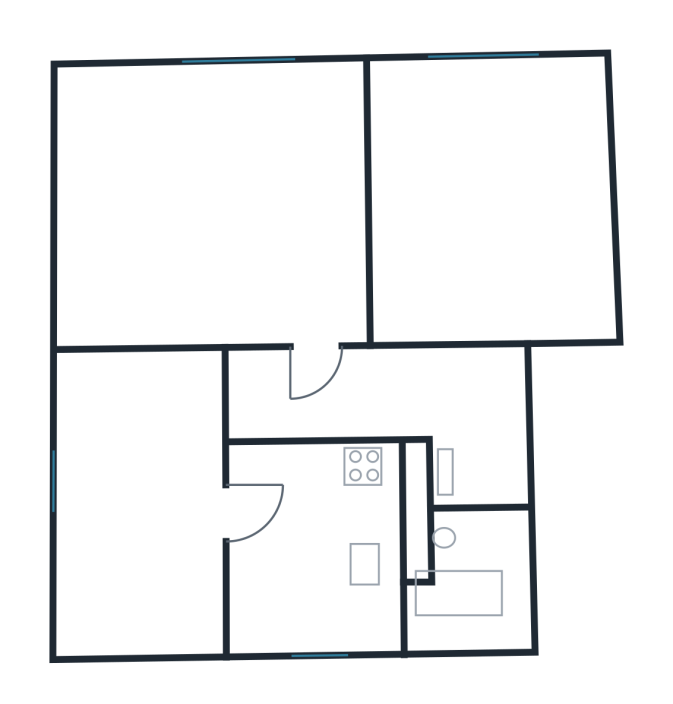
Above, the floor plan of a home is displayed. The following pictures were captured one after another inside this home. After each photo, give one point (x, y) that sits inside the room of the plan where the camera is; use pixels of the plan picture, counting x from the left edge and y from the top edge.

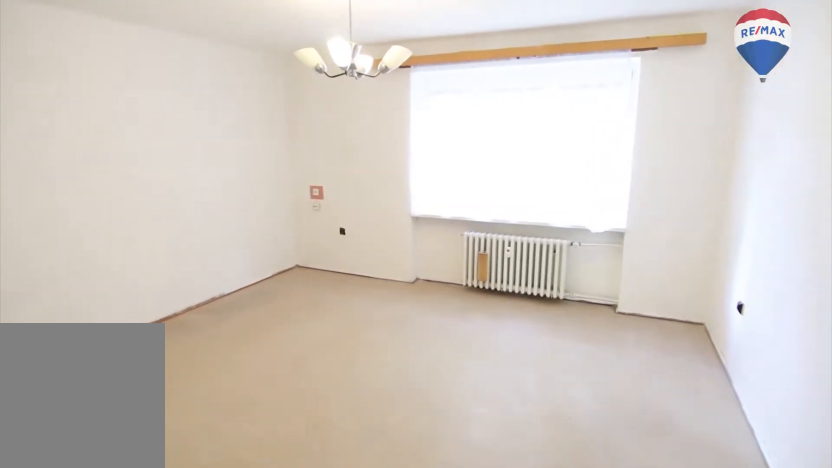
(231, 233)
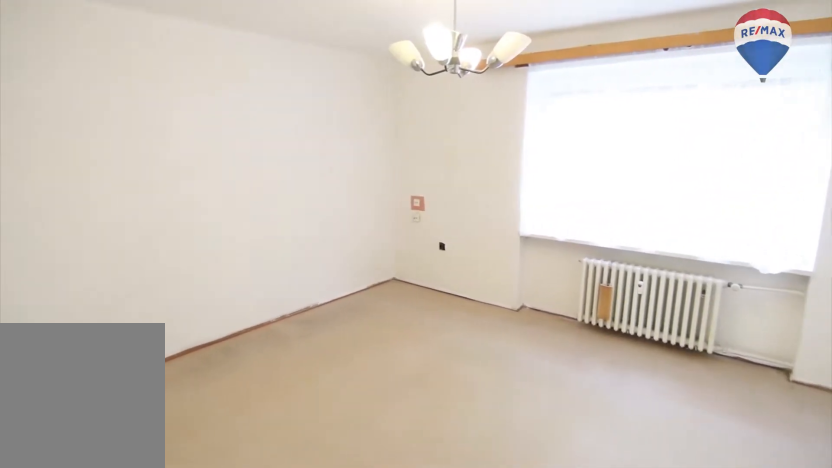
(232, 233)
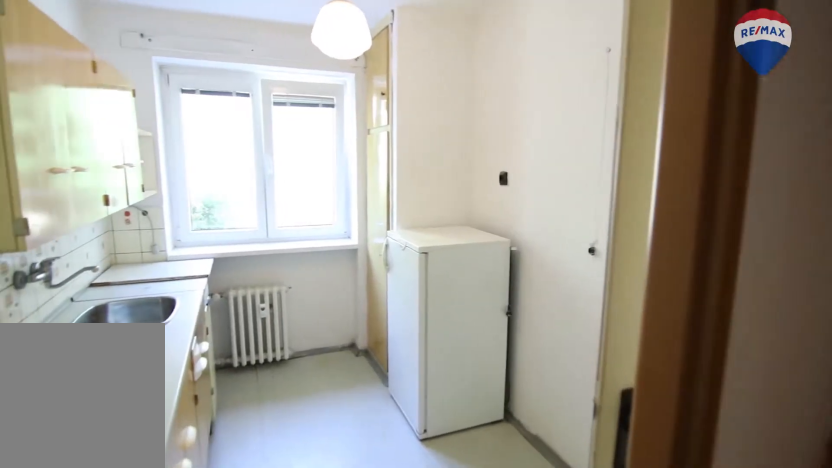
(293, 564)
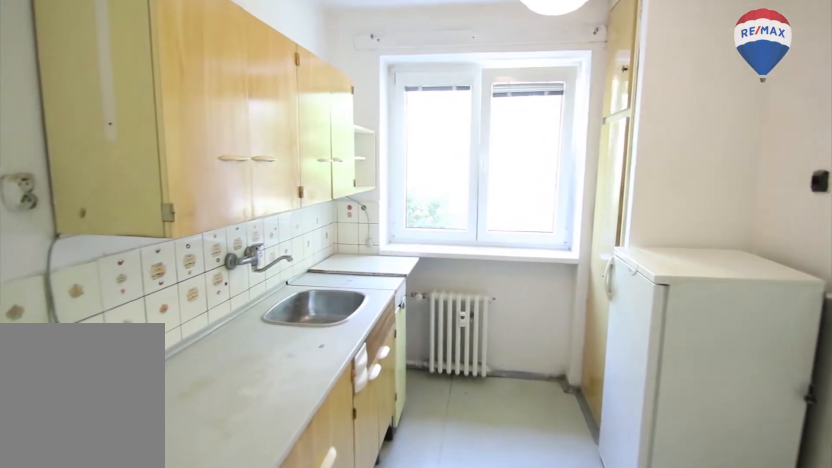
(293, 564)
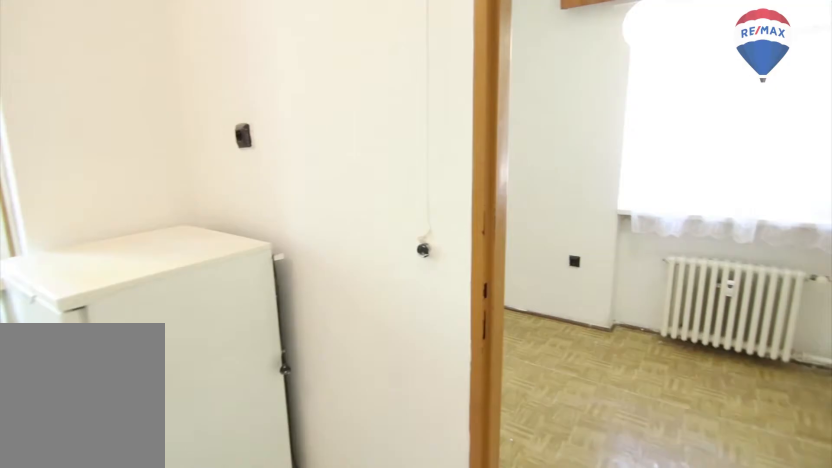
(293, 563)
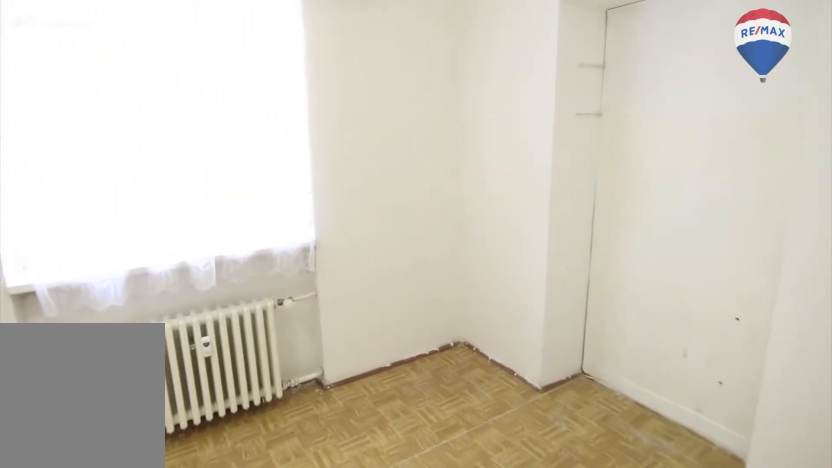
(153, 477)
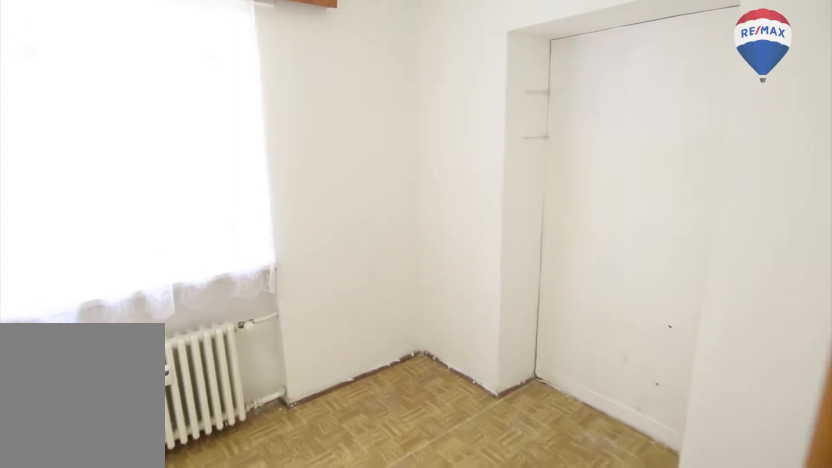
(153, 476)
